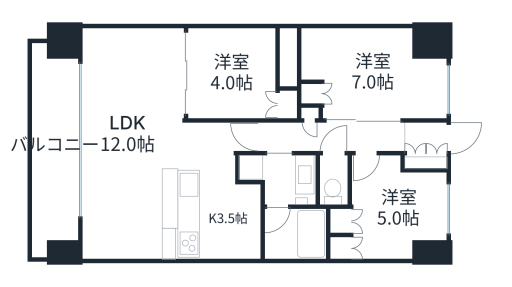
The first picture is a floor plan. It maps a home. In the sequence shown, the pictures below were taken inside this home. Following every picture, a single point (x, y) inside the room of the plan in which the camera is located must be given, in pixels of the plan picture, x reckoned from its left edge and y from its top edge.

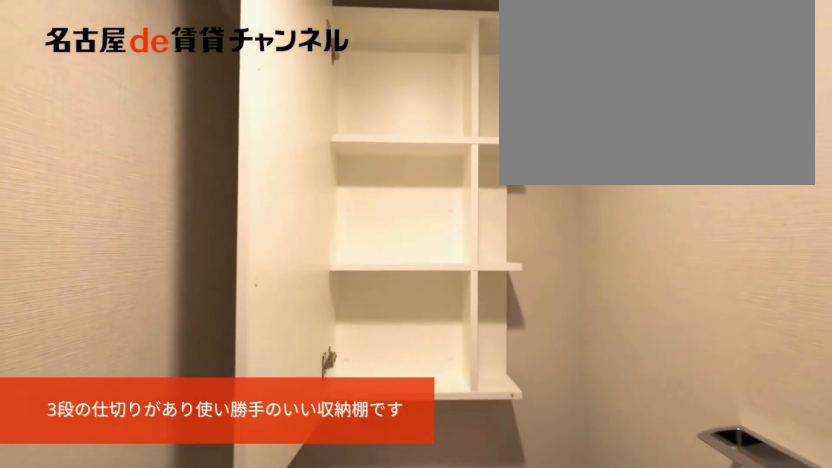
(334, 182)
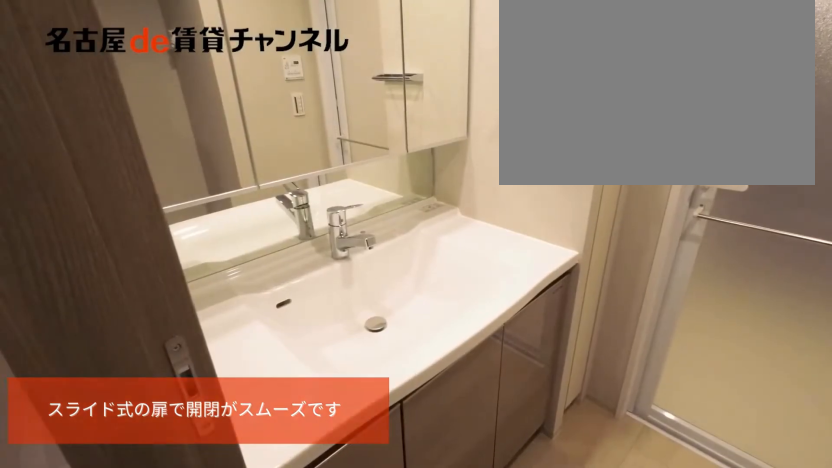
(281, 177)
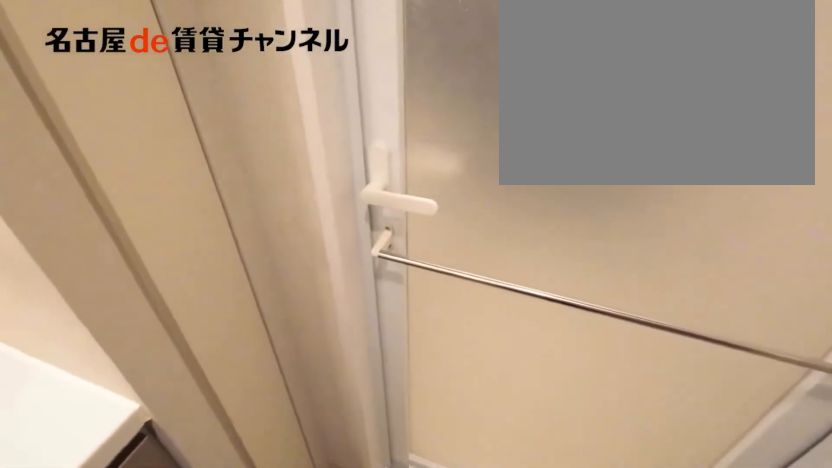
(281, 177)
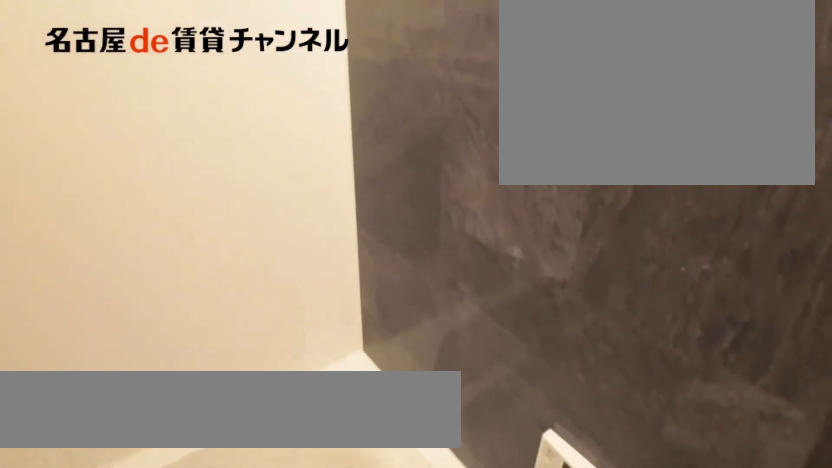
(292, 233)
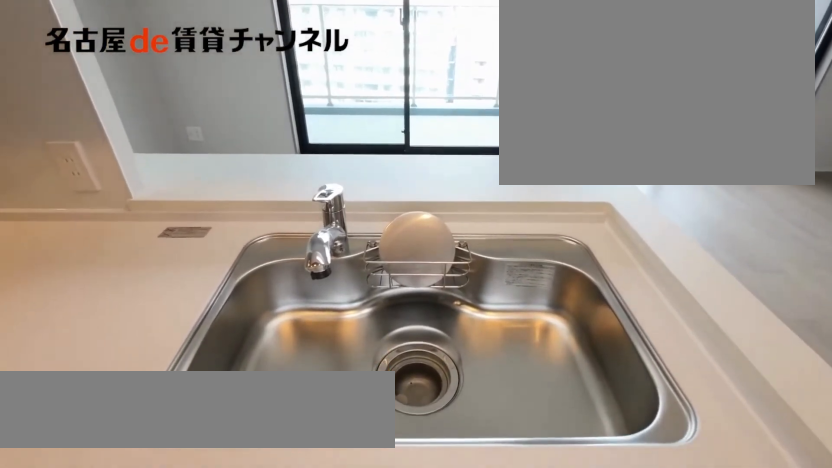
(196, 214)
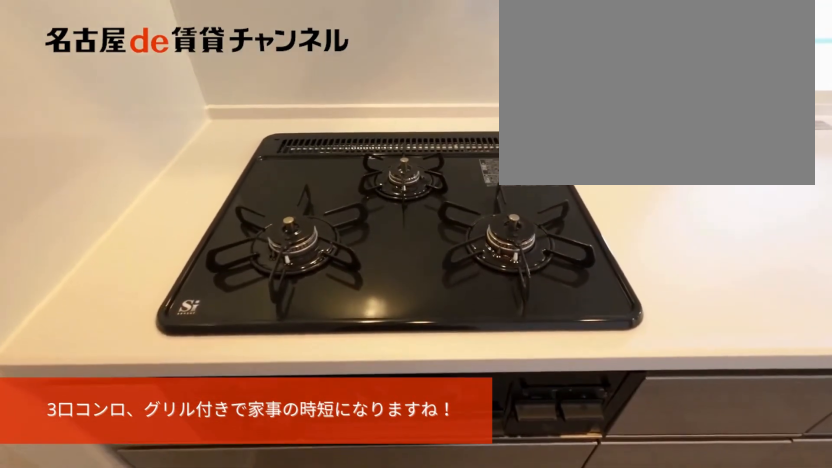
(196, 214)
